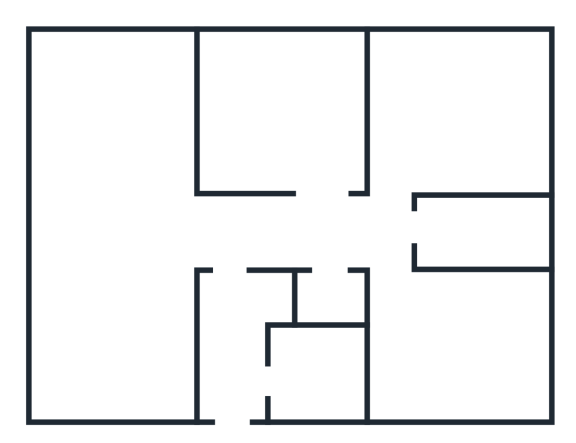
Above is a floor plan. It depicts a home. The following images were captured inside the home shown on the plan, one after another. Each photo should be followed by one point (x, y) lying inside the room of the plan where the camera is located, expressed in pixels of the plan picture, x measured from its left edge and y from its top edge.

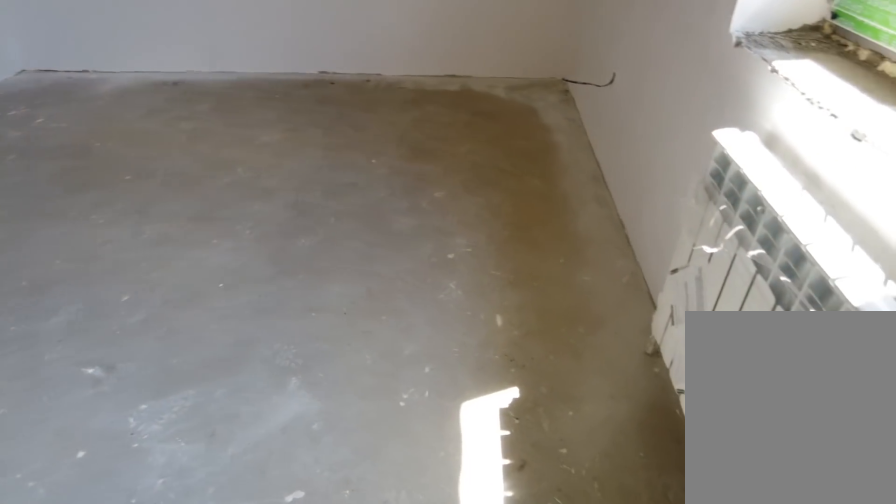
(420, 364)
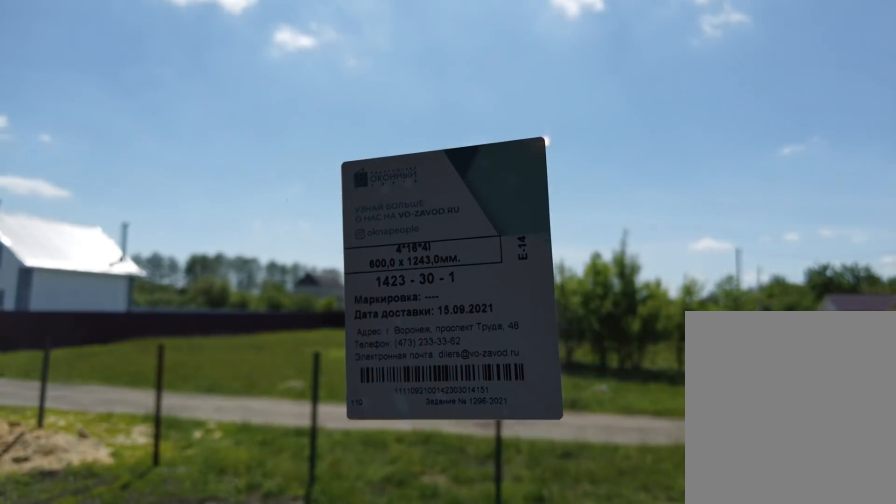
(420, 364)
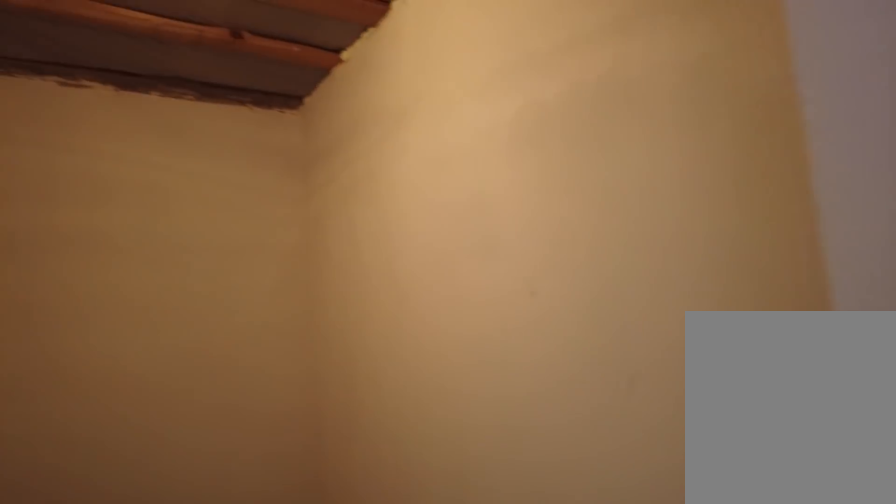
(390, 238)
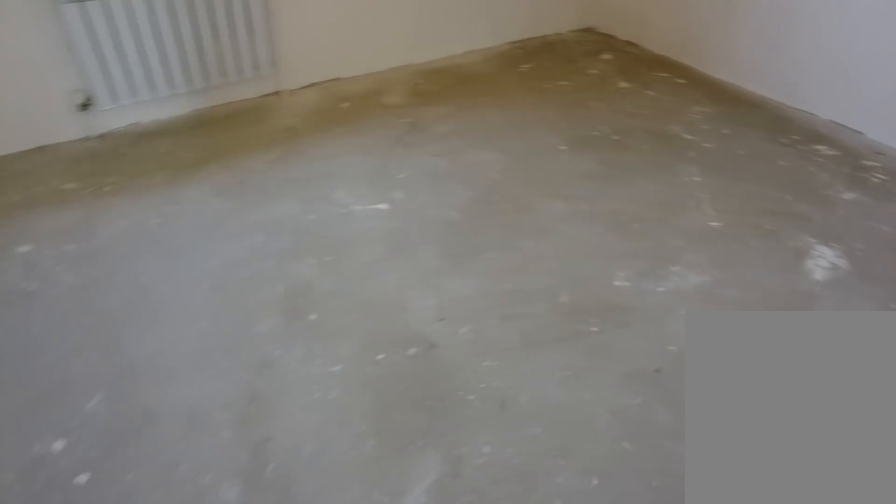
(404, 160)
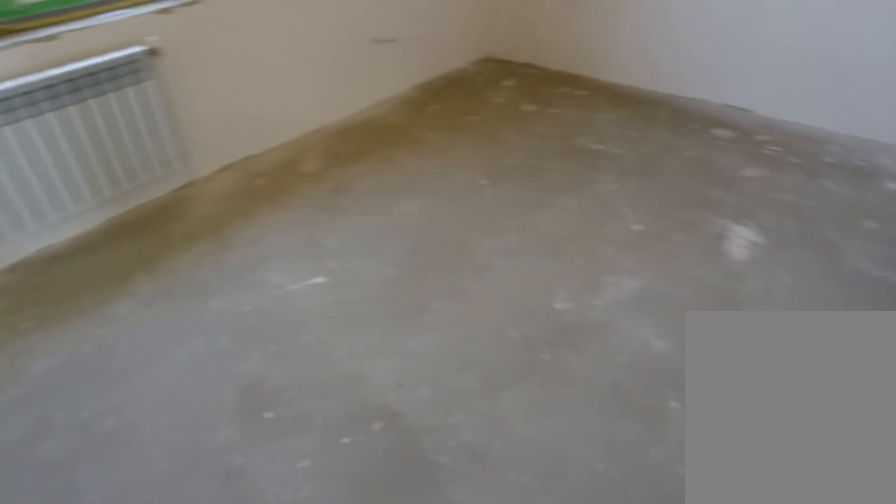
(404, 160)
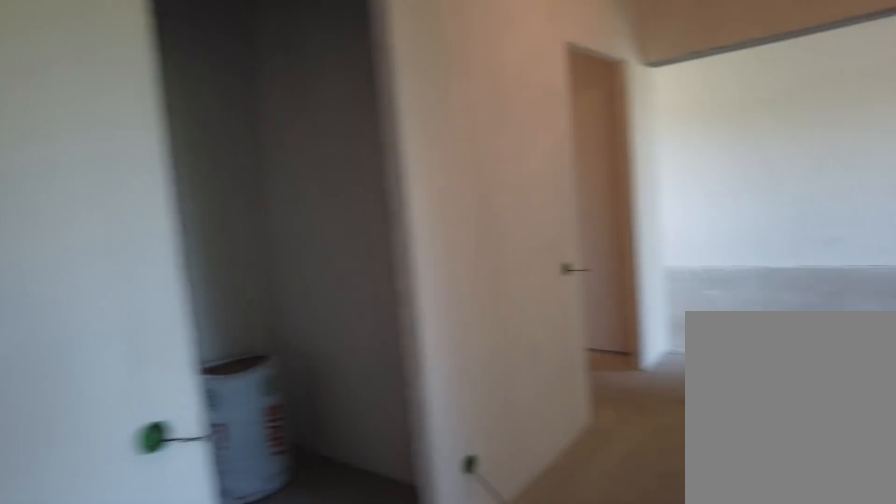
(383, 230)
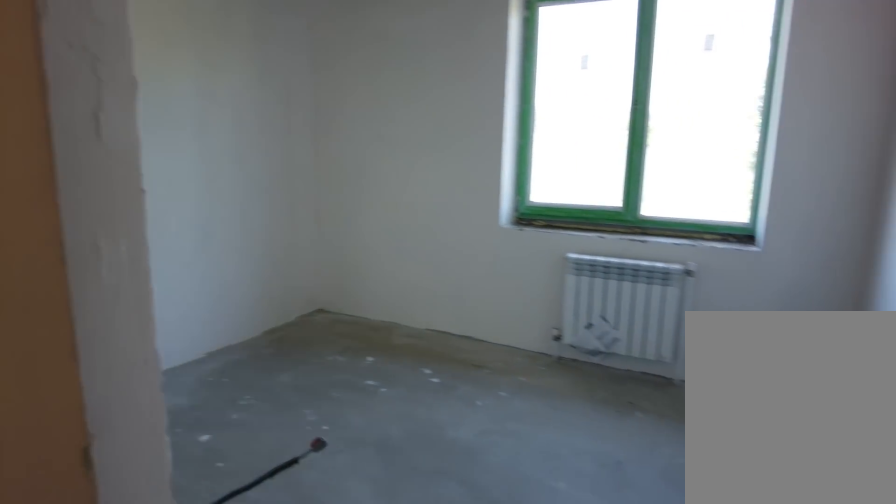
(328, 243)
